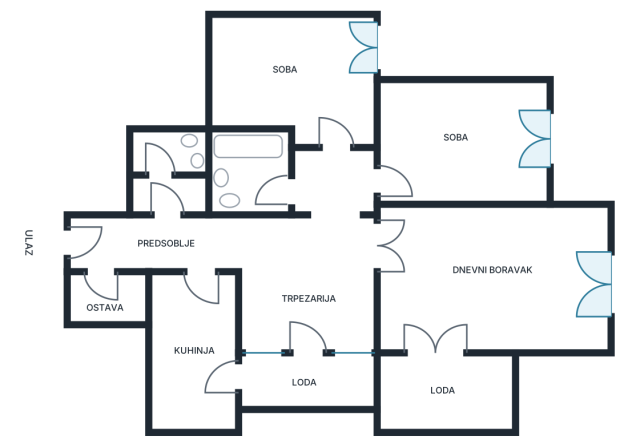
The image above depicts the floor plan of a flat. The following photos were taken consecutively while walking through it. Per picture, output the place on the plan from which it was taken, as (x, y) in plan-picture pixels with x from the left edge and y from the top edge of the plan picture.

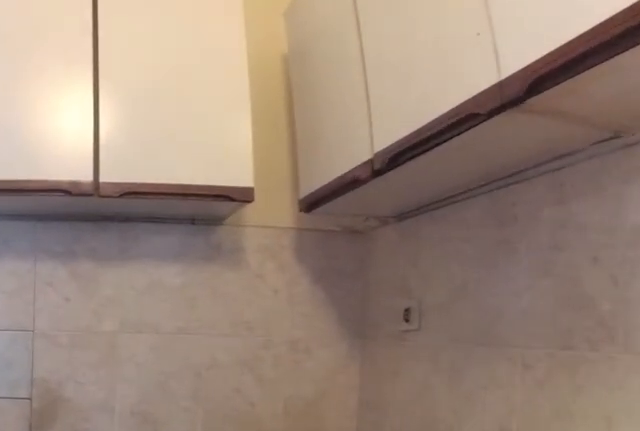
(196, 328)
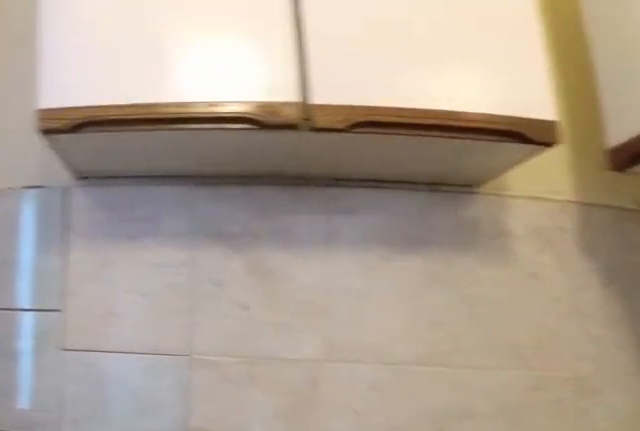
(195, 356)
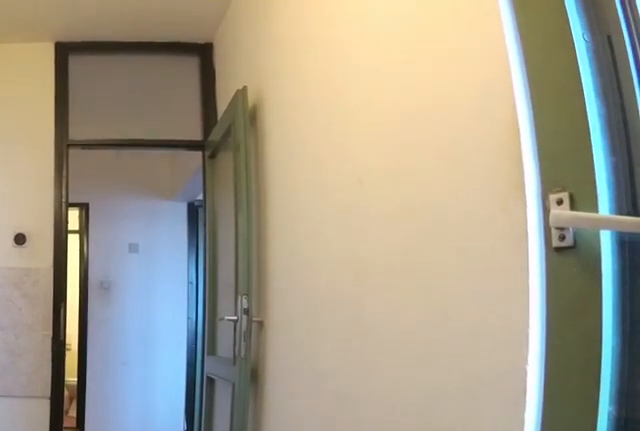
(199, 418)
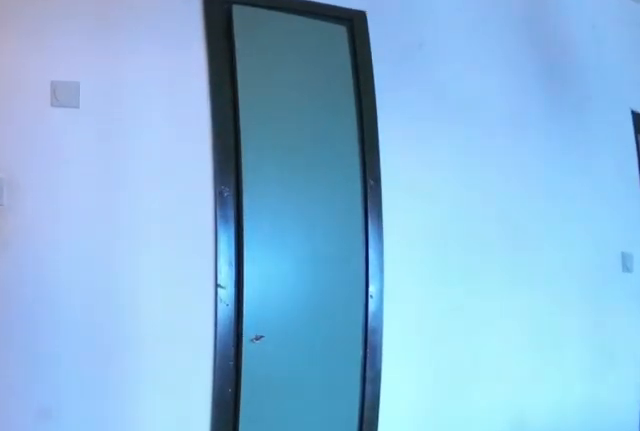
(200, 296)
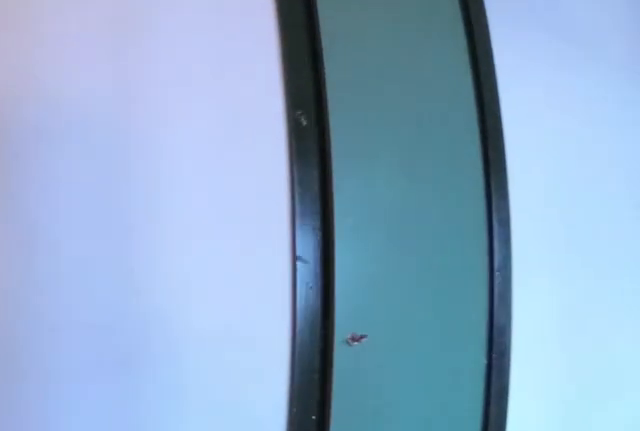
(200, 271)
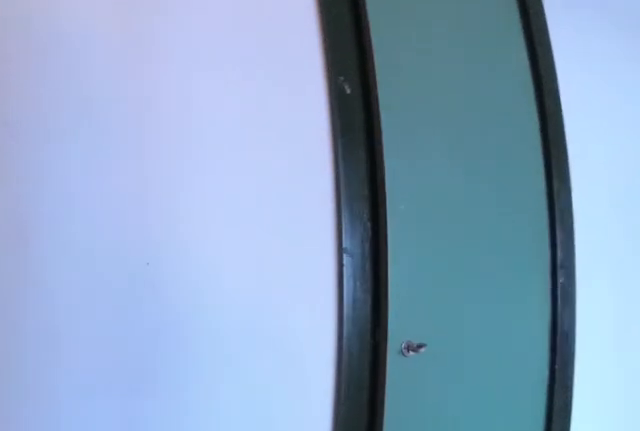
(200, 263)
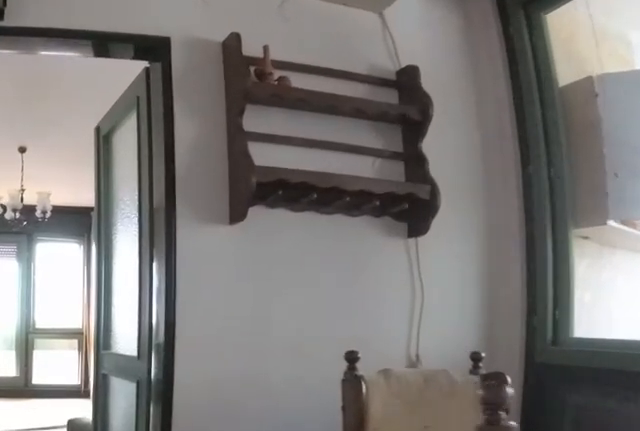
(264, 242)
